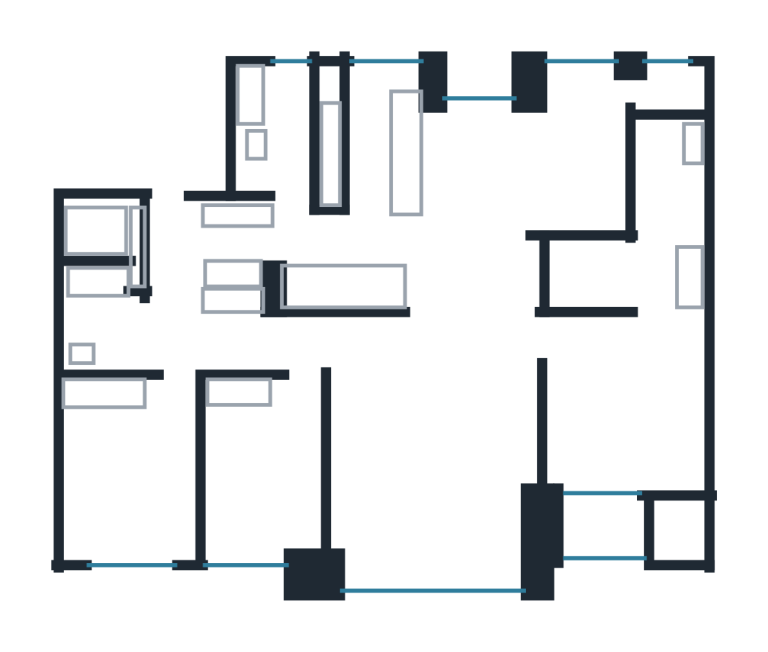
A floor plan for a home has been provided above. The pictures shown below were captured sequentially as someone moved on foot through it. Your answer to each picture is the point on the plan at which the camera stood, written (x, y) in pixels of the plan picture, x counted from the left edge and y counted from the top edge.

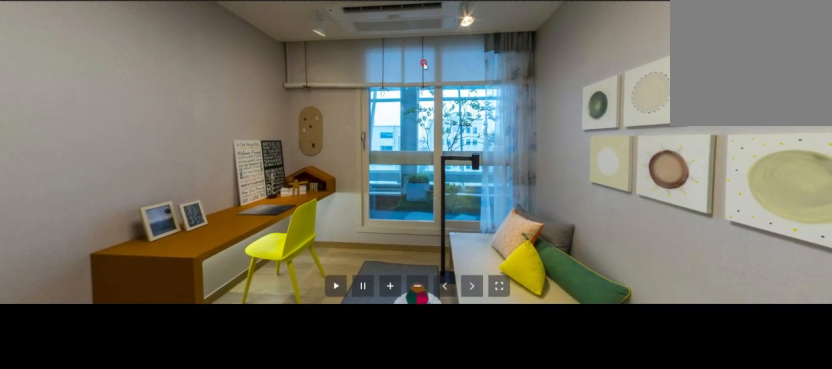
(249, 466)
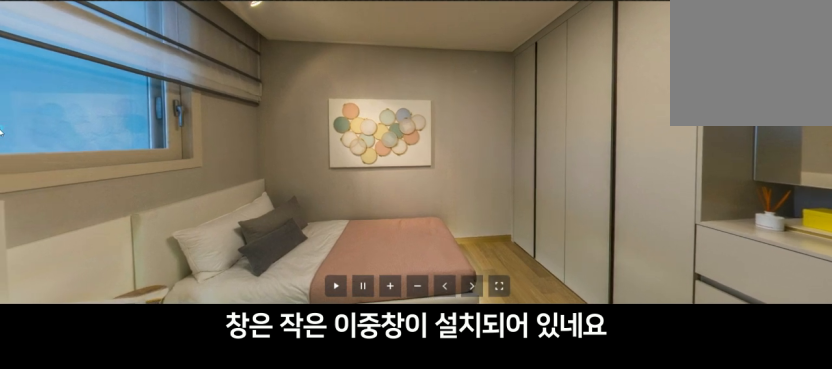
(132, 465)
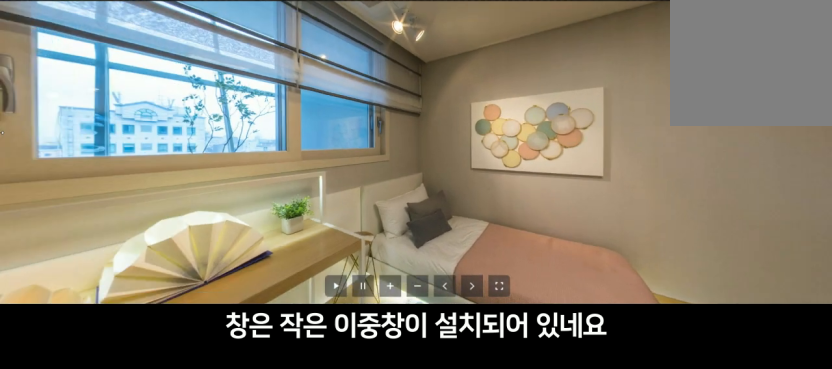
(133, 465)
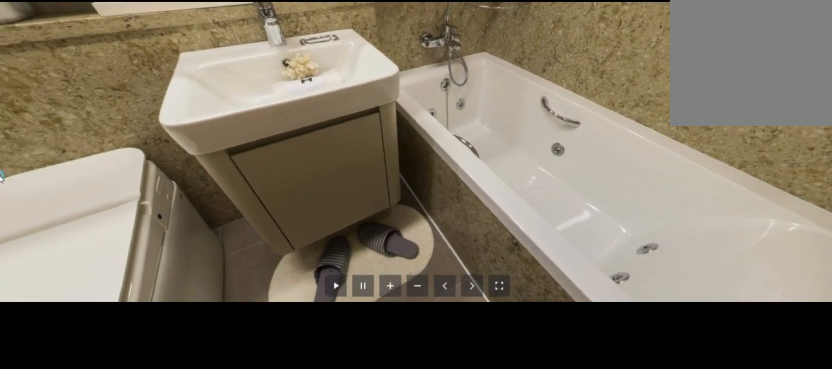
(77, 266)
